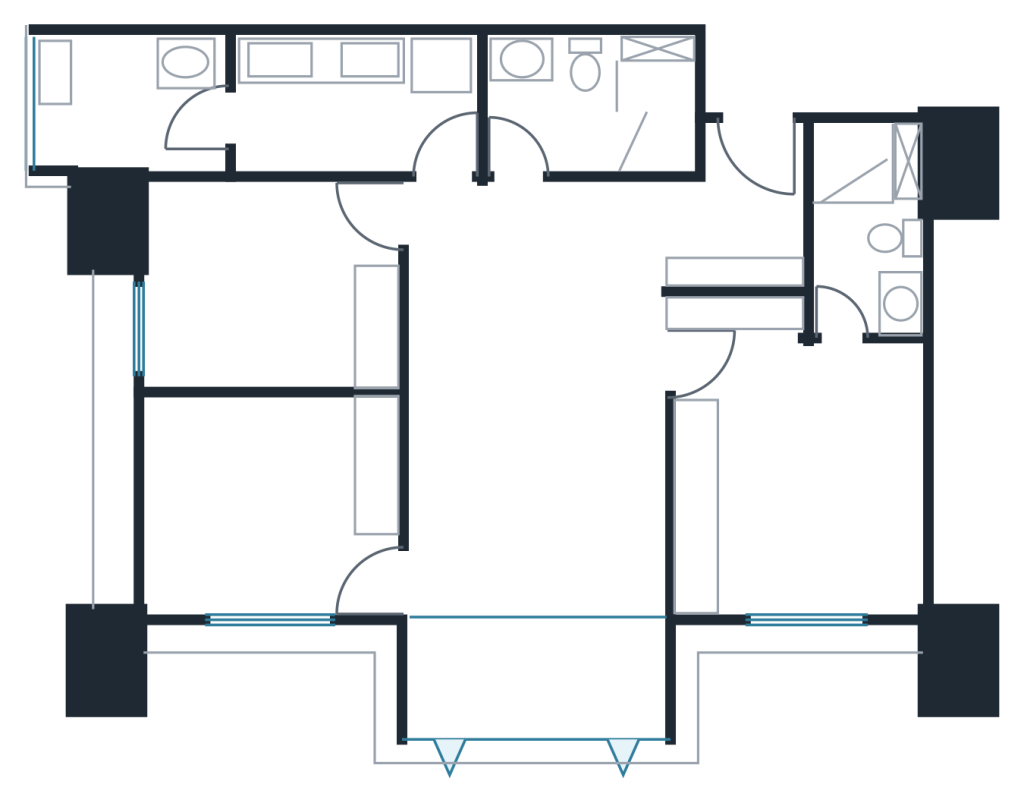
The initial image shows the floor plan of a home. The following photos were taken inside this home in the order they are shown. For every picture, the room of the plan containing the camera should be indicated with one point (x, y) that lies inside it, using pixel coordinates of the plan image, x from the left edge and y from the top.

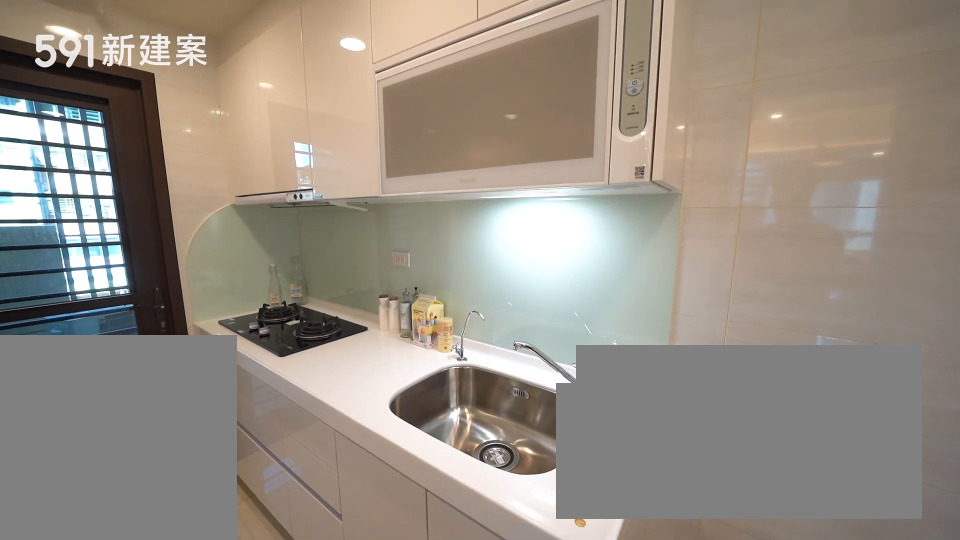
(351, 107)
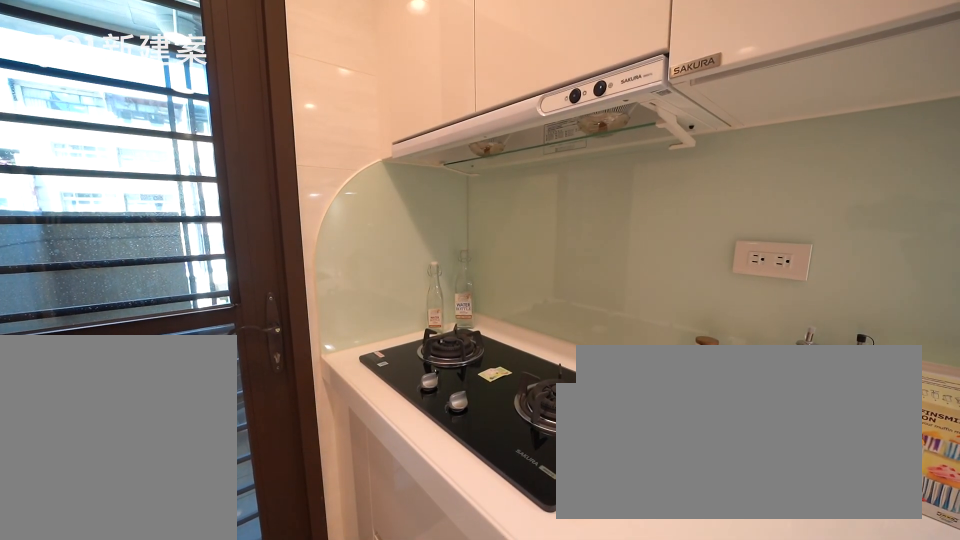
(351, 107)
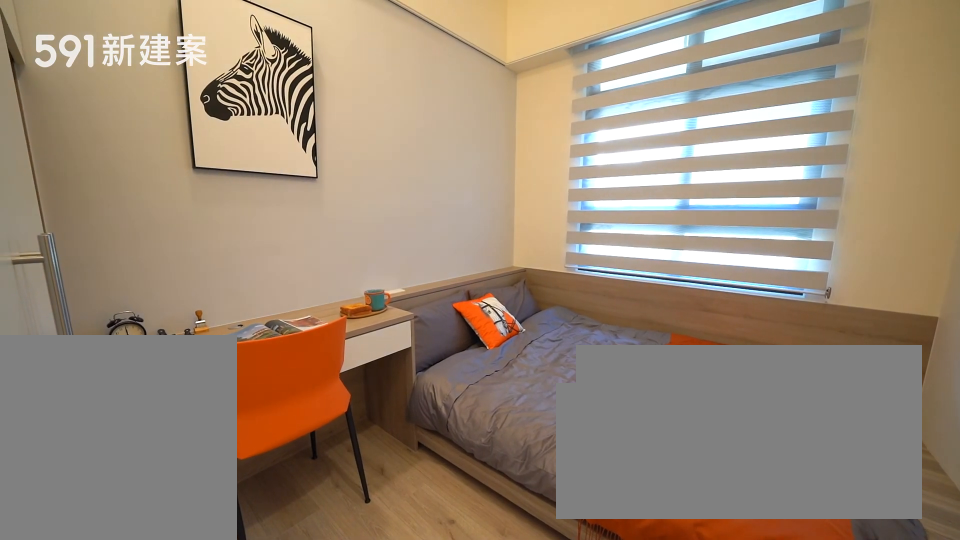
(267, 287)
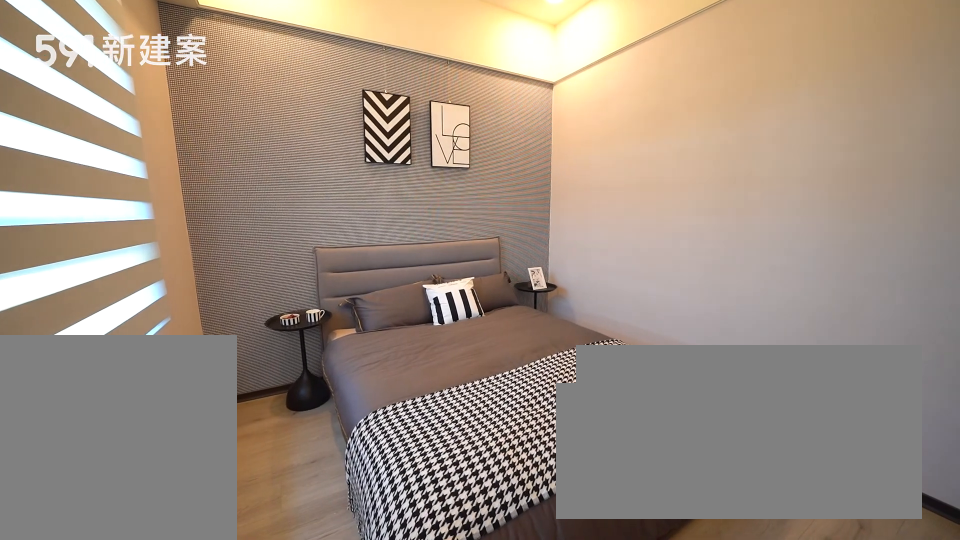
(272, 508)
